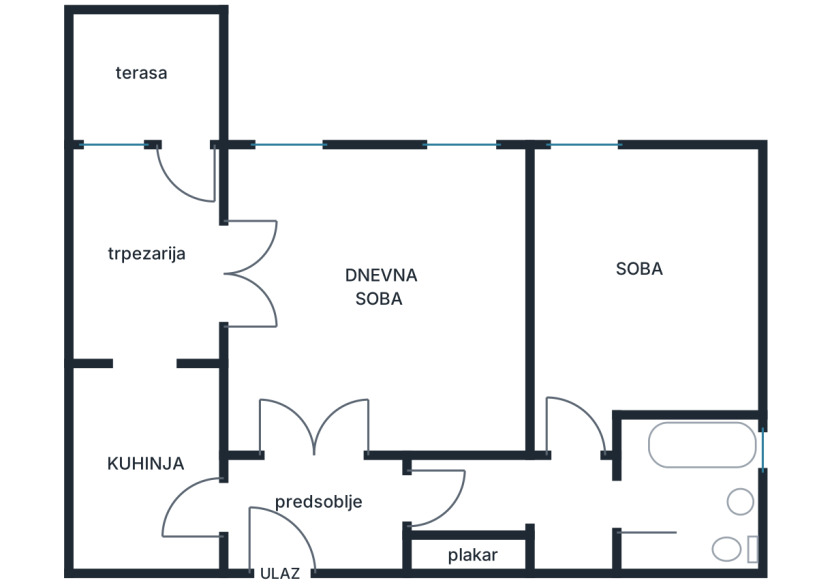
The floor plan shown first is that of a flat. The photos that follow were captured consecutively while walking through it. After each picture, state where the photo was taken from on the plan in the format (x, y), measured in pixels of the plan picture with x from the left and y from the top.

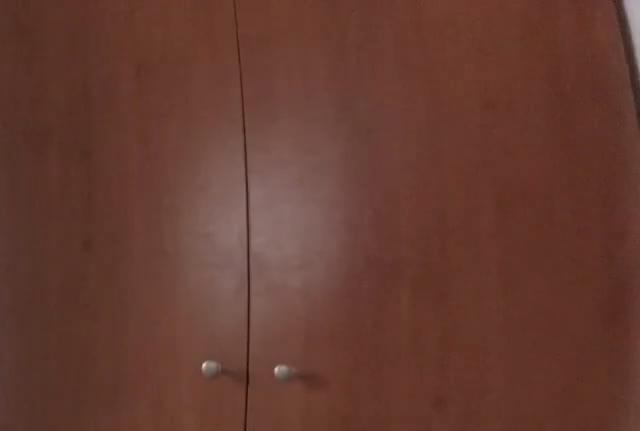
(587, 448)
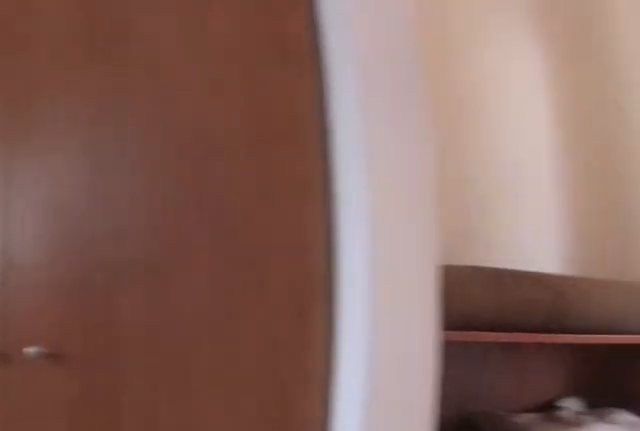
(584, 444)
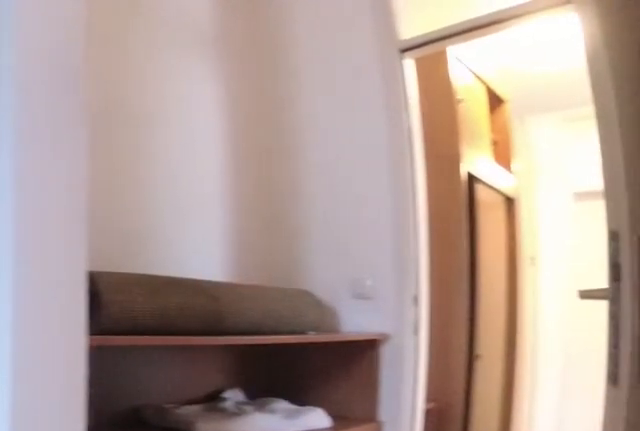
(599, 462)
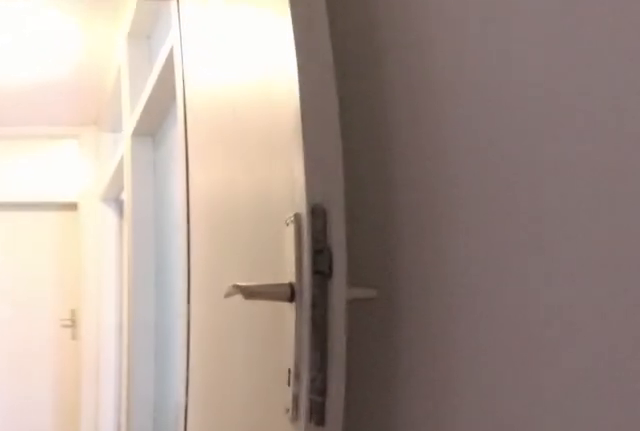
(571, 488)
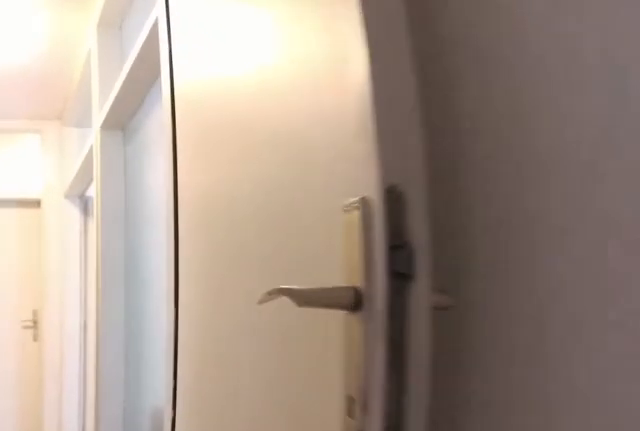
(558, 489)
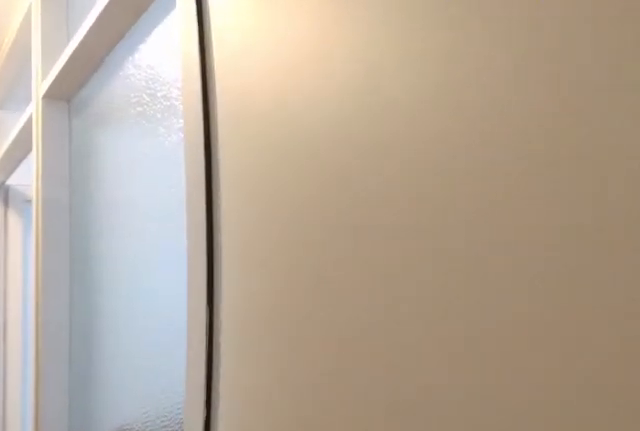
(515, 489)
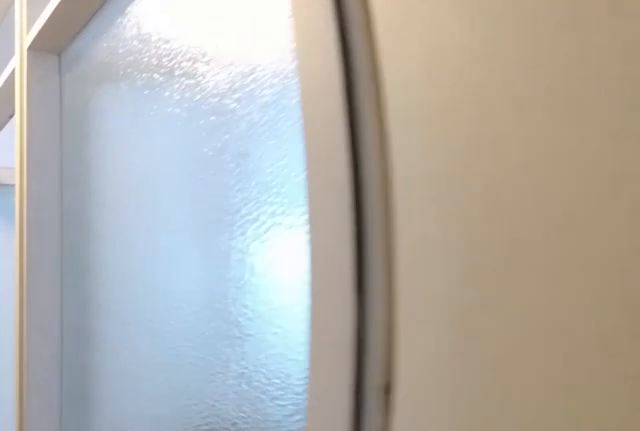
(471, 489)
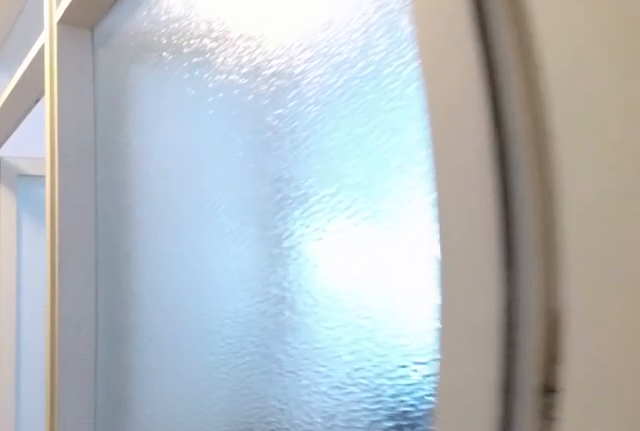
(457, 489)
